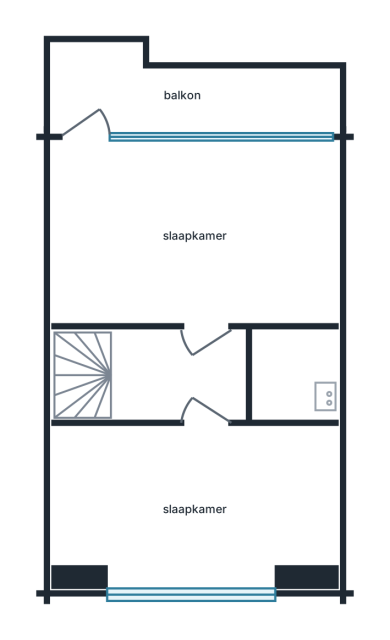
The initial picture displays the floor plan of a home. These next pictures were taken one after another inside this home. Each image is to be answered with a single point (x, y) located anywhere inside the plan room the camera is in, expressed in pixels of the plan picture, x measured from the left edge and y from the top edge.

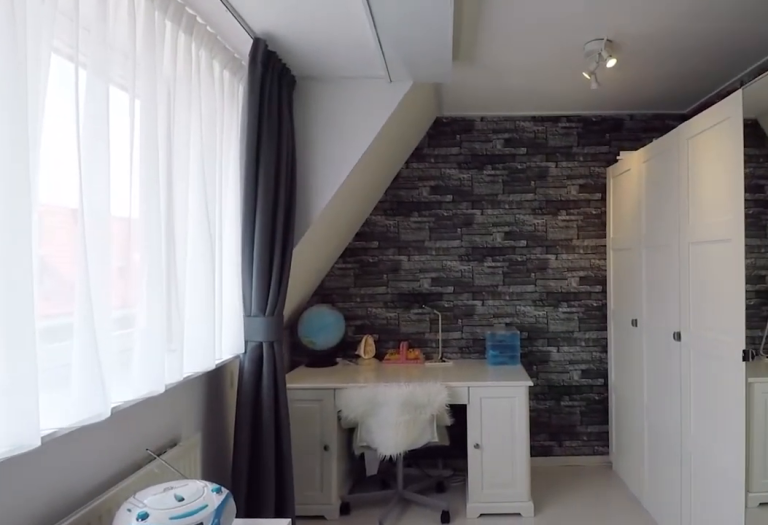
(194, 504)
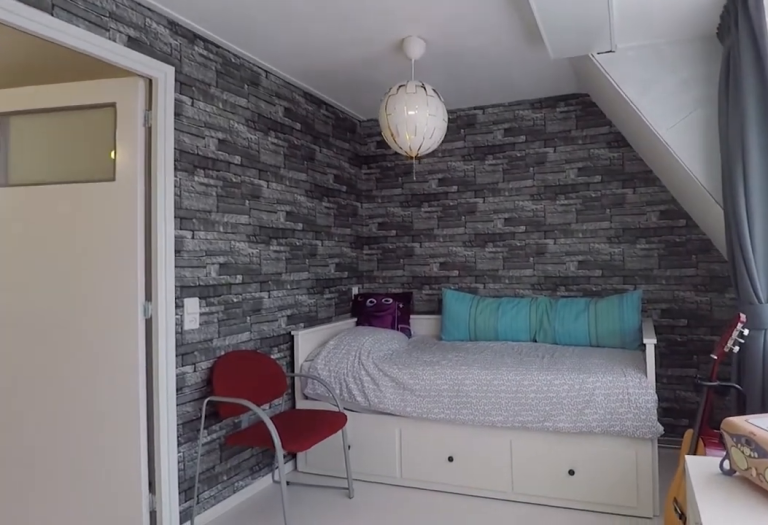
(194, 504)
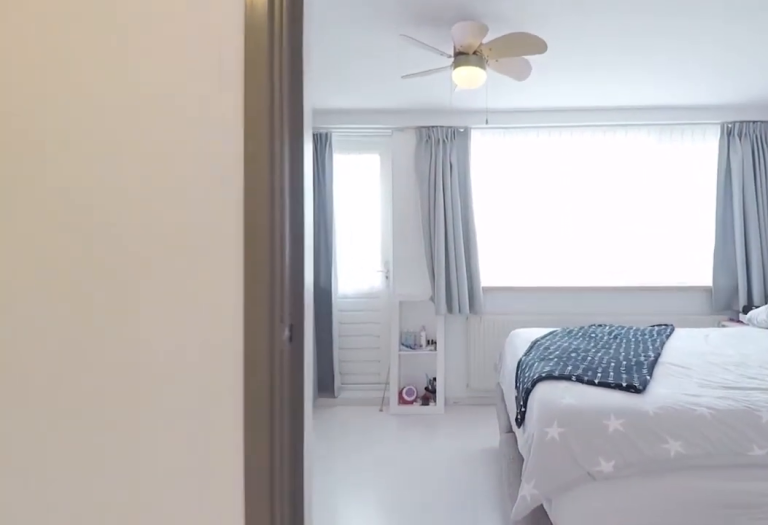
(177, 377)
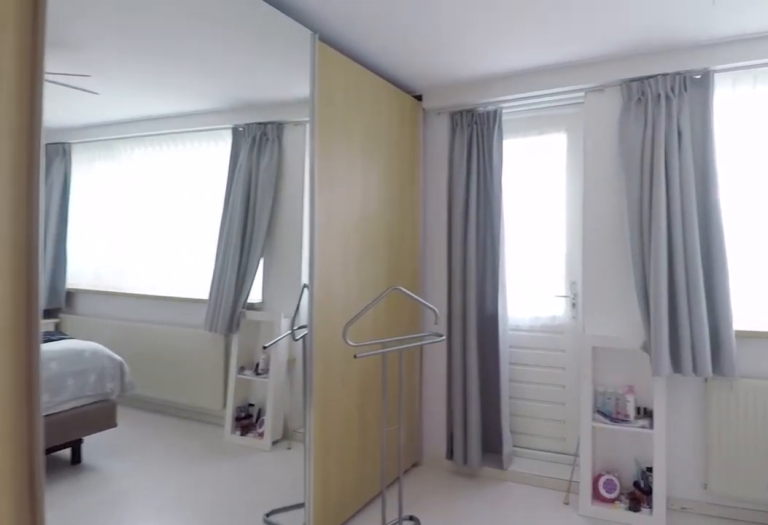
(195, 232)
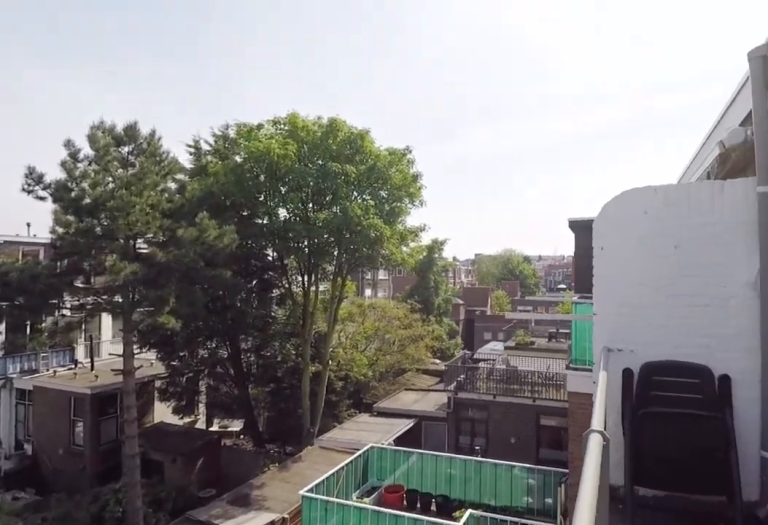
(181, 93)
